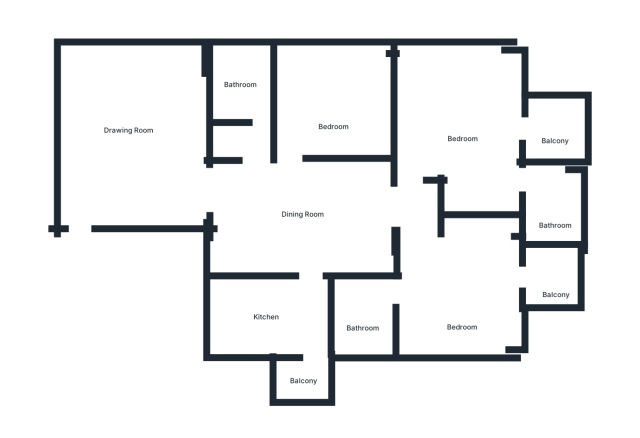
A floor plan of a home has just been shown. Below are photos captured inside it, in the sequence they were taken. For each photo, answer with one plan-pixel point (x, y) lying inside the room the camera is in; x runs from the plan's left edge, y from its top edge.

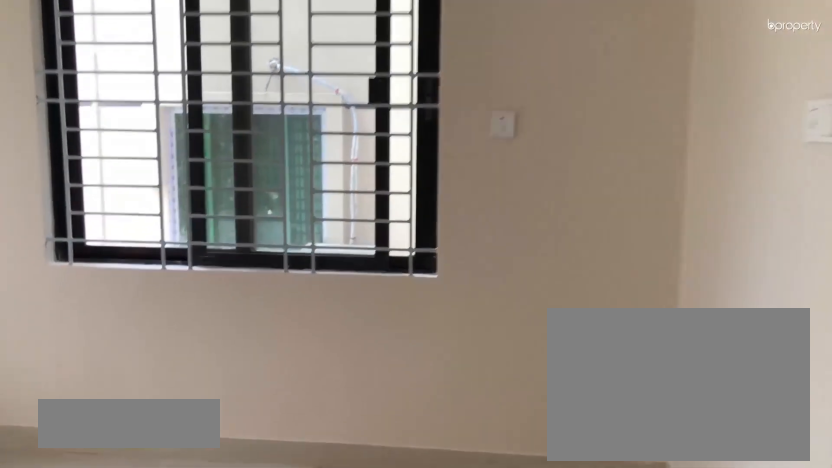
(473, 290)
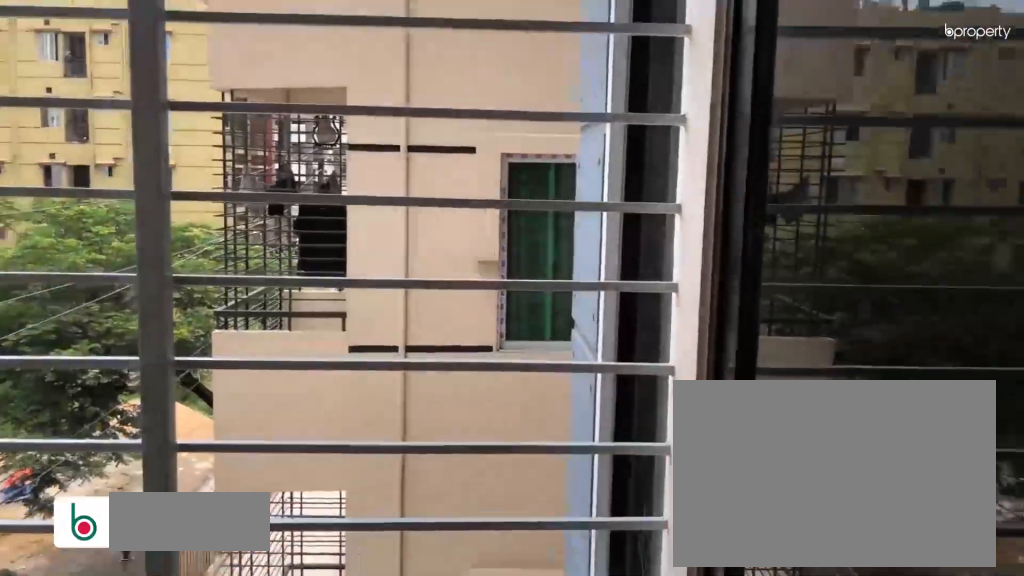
(550, 277)
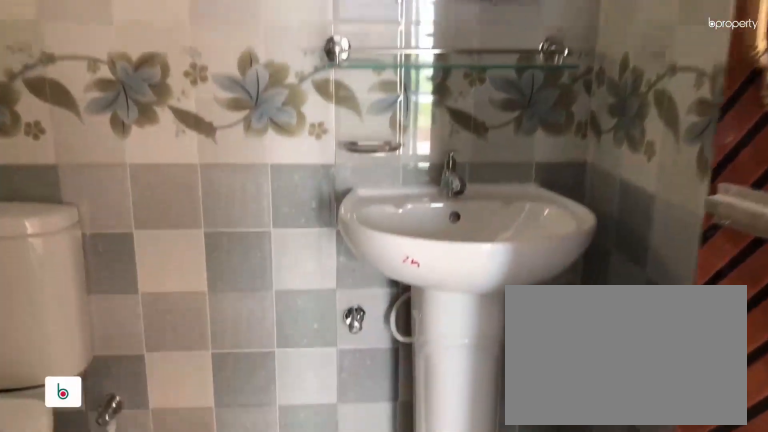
(365, 324)
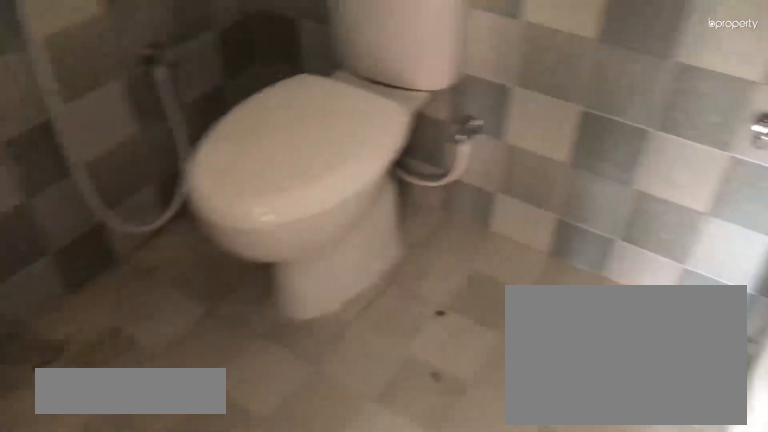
(365, 324)
